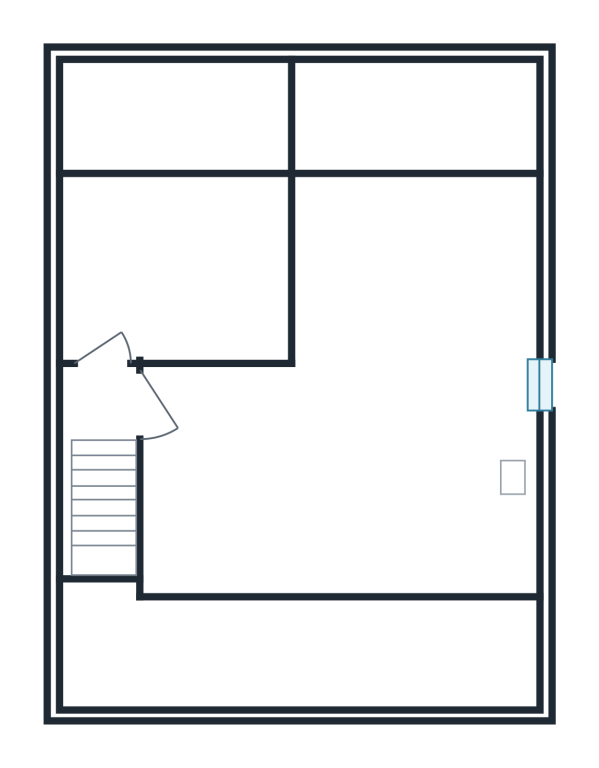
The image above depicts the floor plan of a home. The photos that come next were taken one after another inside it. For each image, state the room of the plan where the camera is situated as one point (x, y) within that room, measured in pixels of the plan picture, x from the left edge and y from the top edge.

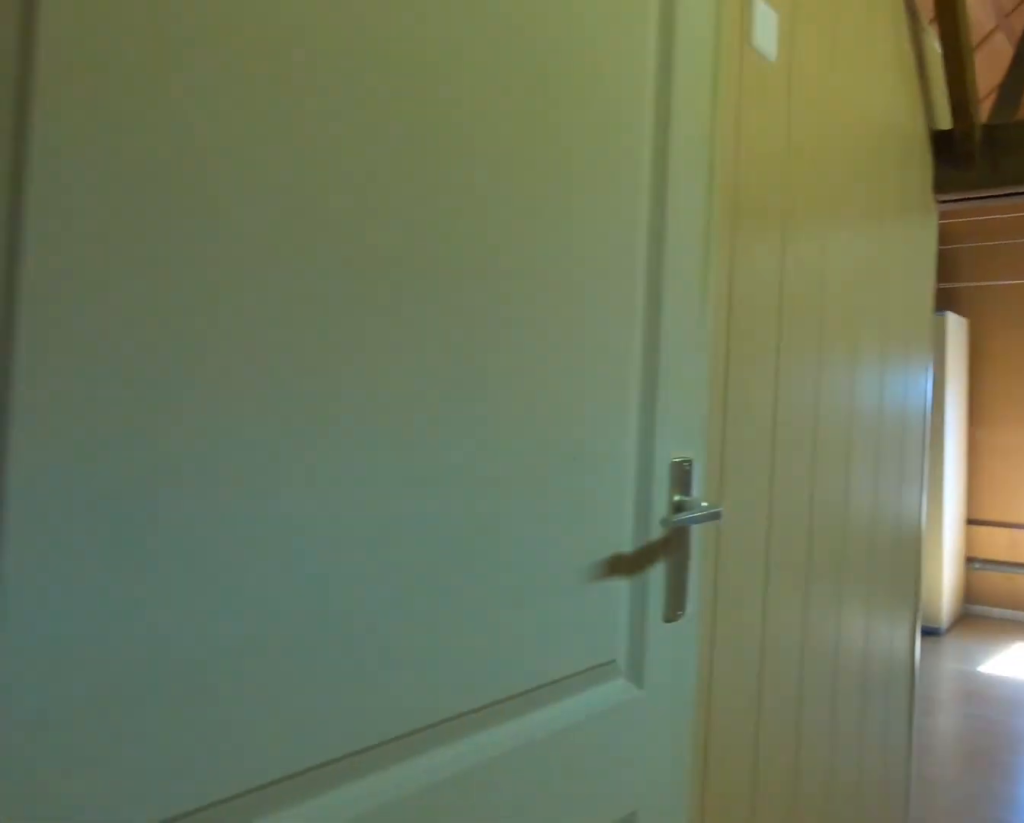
(103, 469)
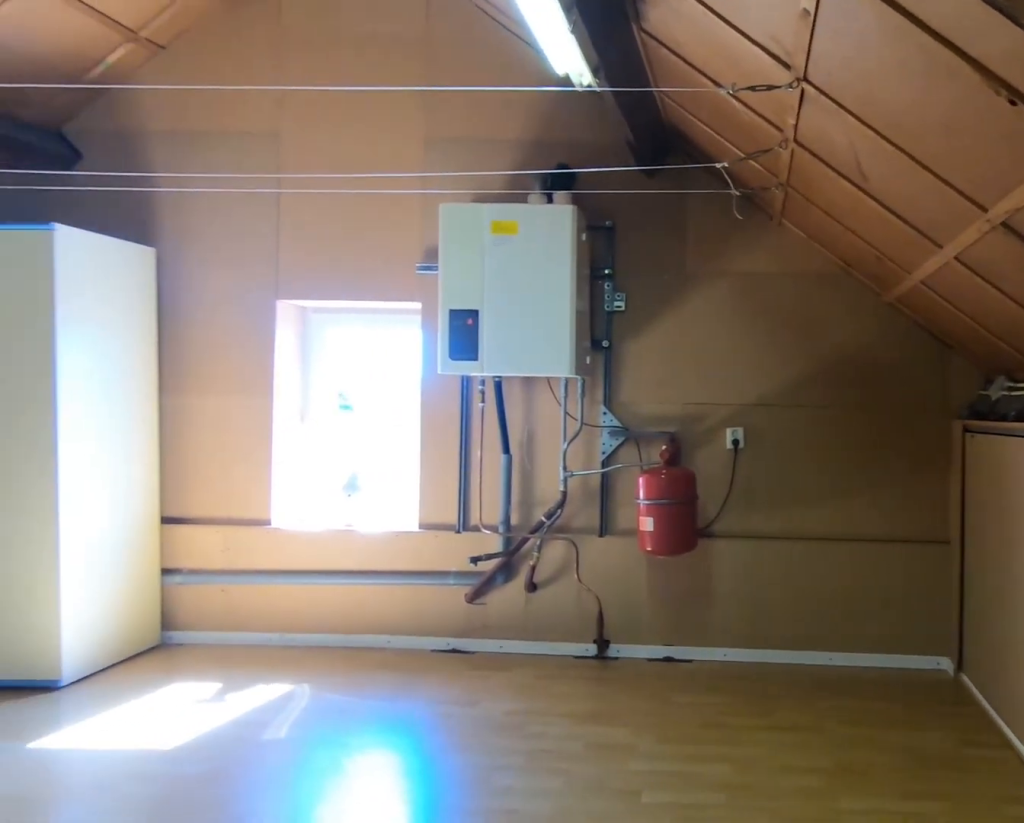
(336, 480)
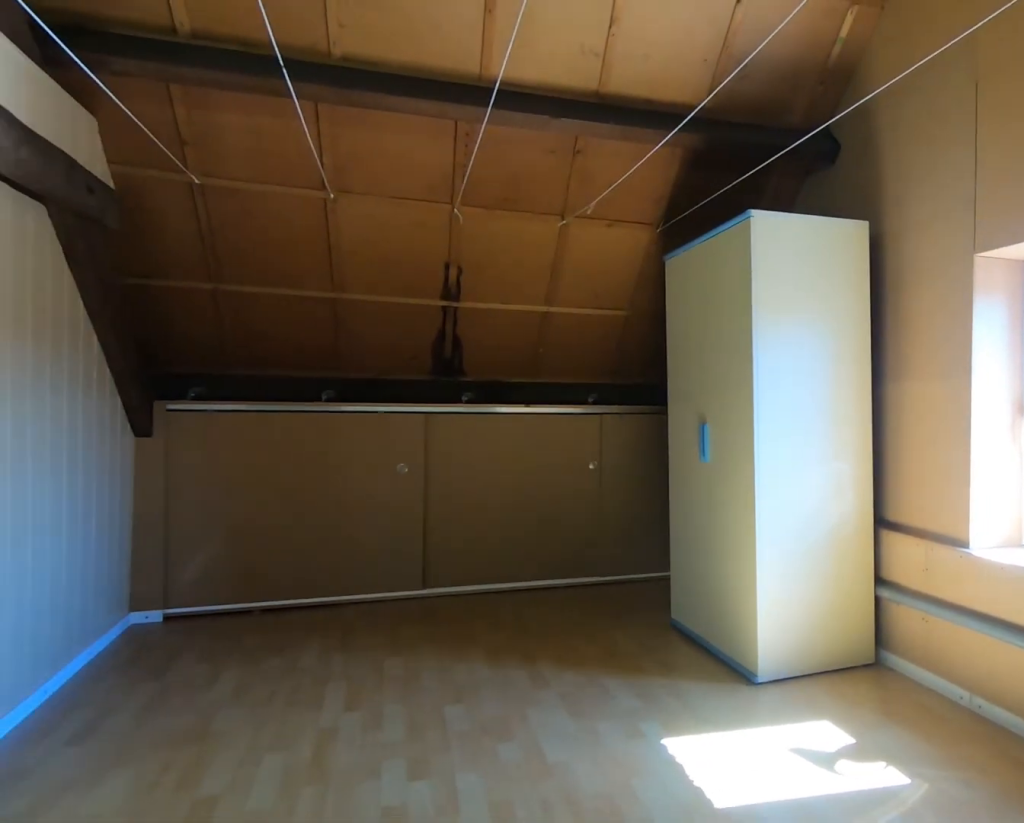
(336, 480)
